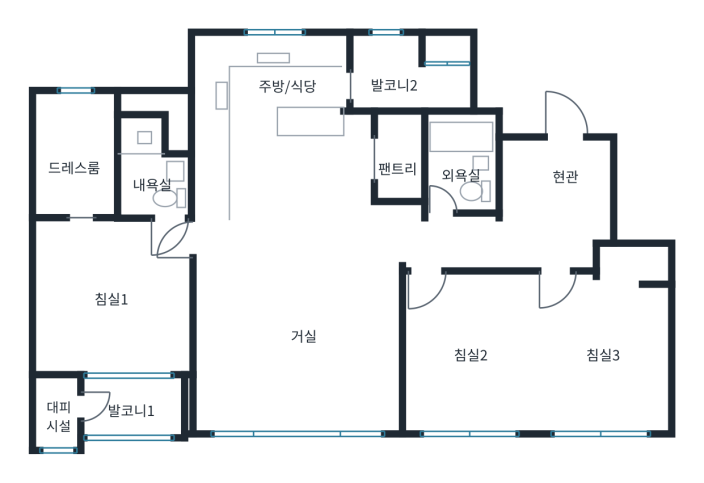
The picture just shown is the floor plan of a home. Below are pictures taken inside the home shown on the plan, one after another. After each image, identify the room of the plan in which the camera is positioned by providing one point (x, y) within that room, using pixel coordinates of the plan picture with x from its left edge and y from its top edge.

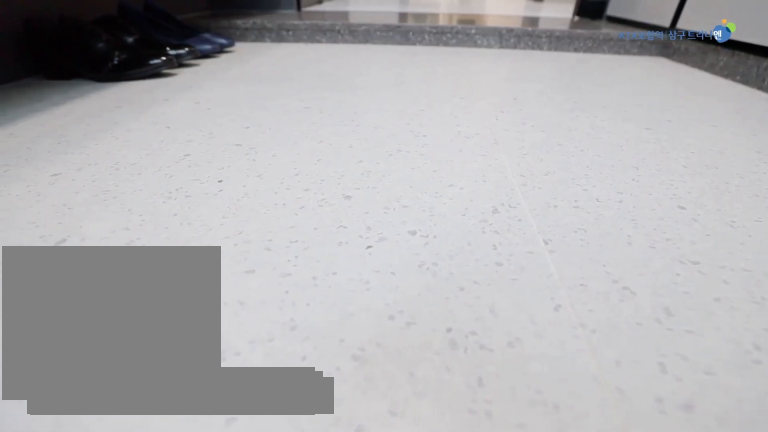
(556, 185)
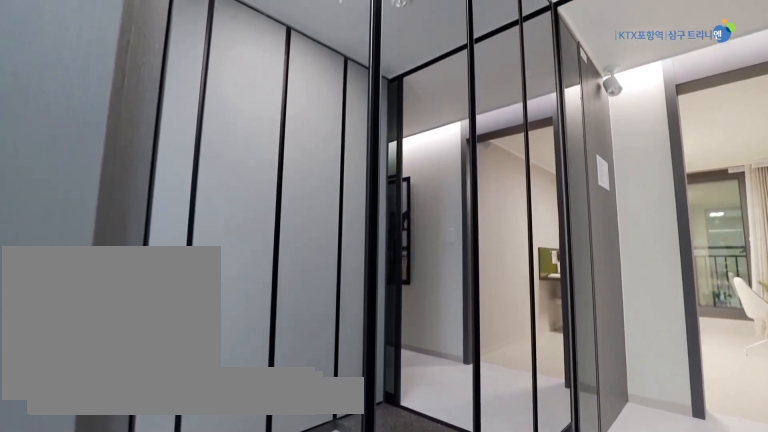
(553, 182)
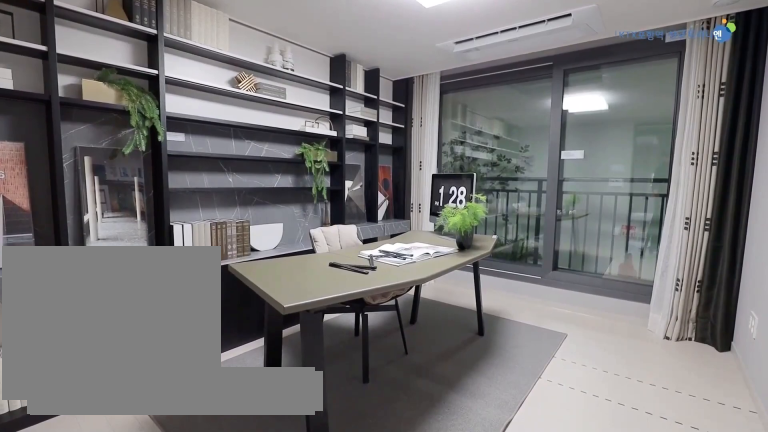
(472, 350)
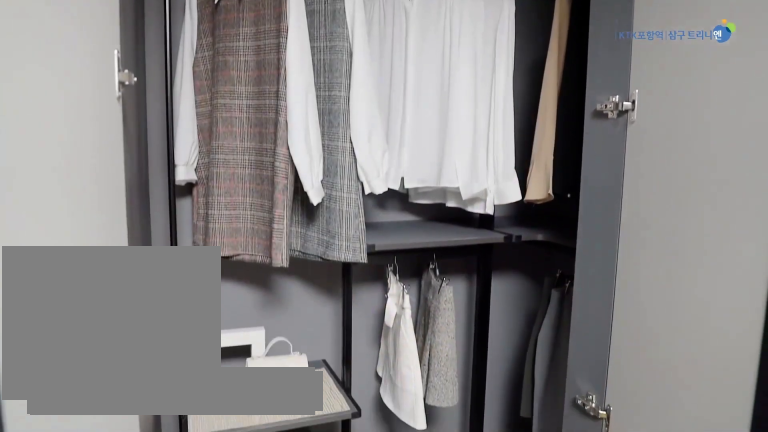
(604, 343)
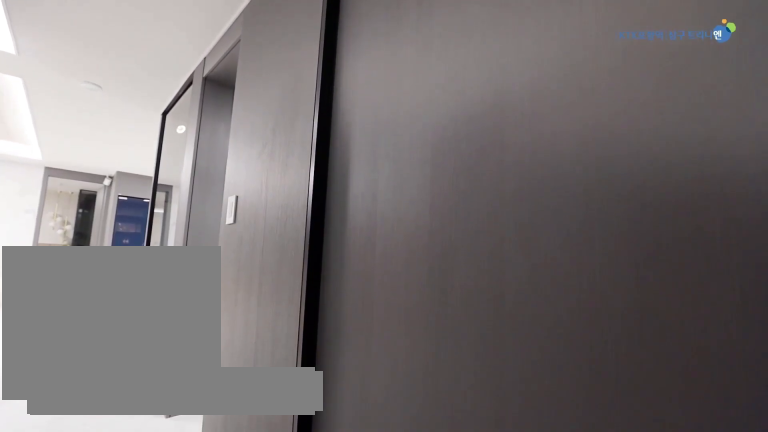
(493, 241)
